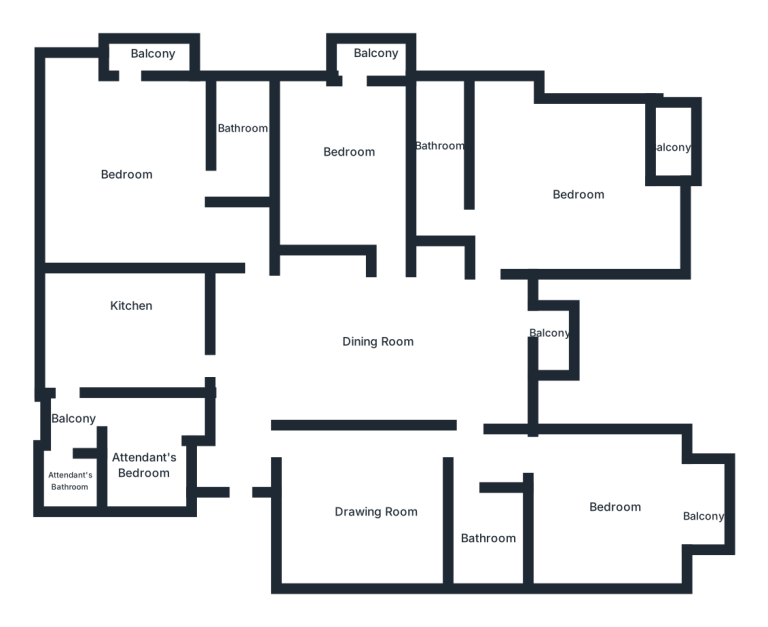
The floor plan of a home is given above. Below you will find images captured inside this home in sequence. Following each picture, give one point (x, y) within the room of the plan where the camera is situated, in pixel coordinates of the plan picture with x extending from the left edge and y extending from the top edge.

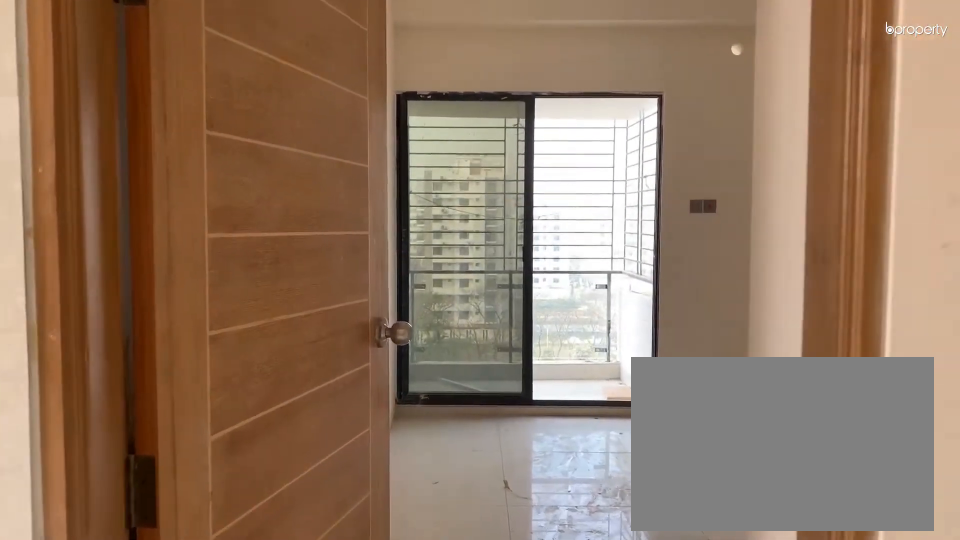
(378, 251)
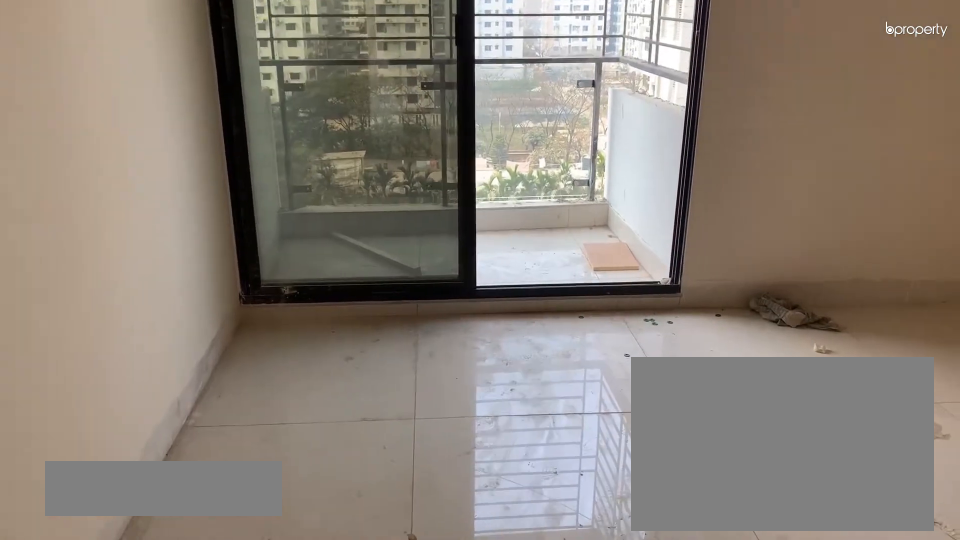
(349, 159)
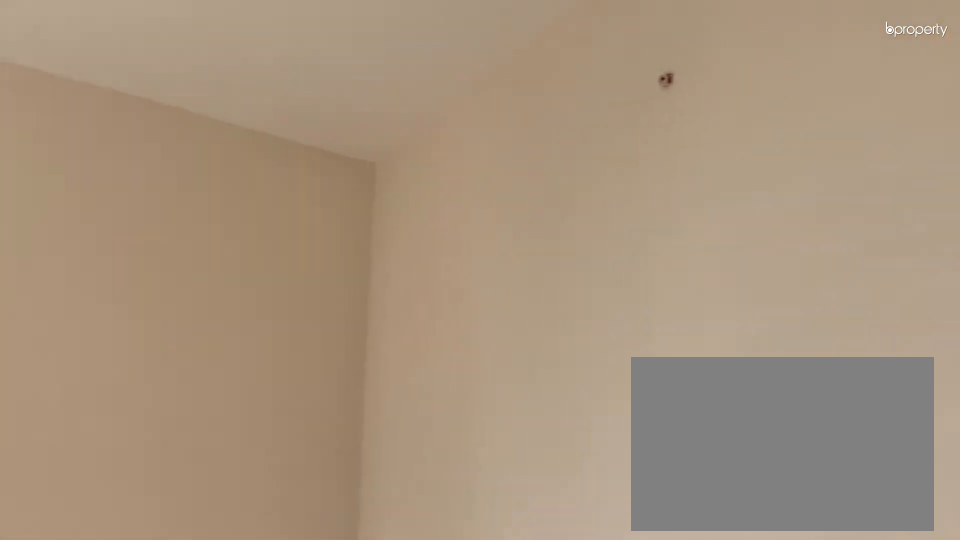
(349, 159)
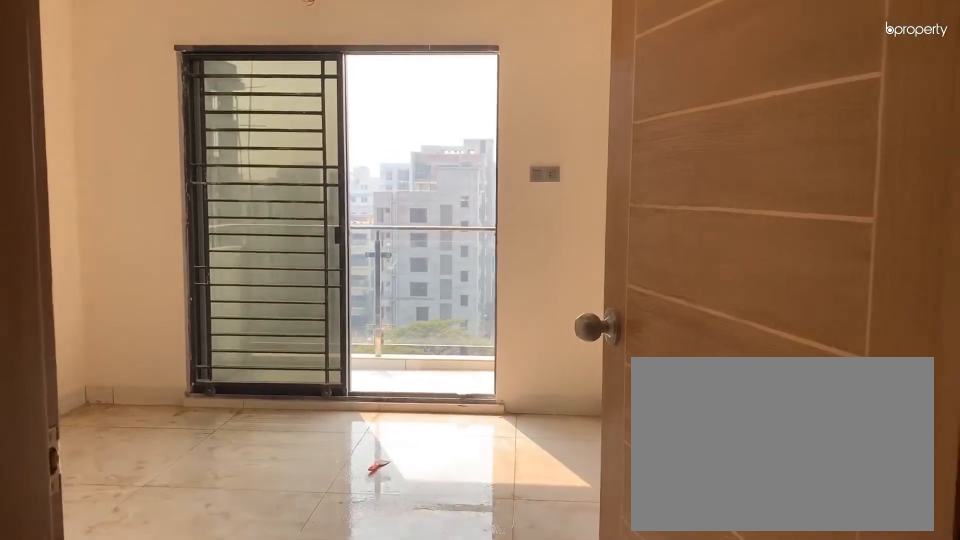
(554, 478)
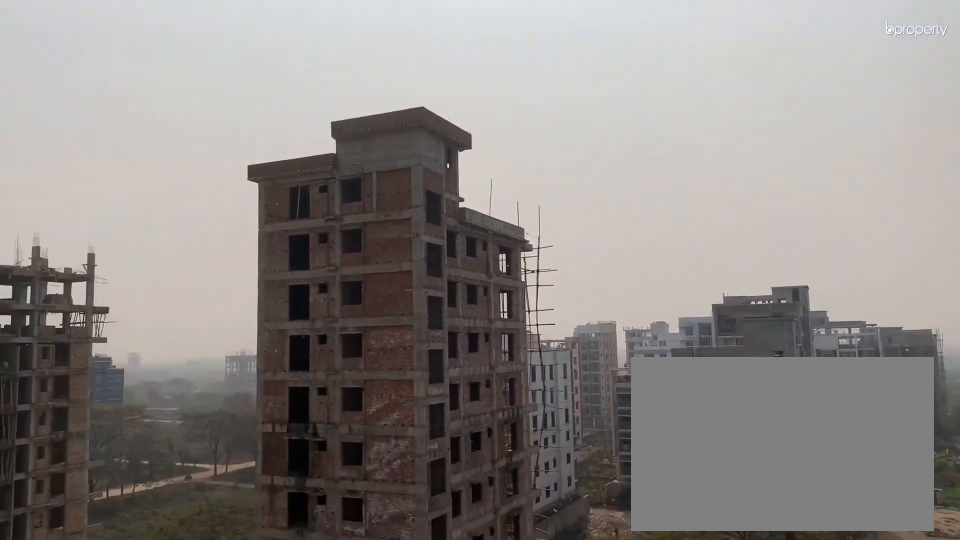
(706, 519)
